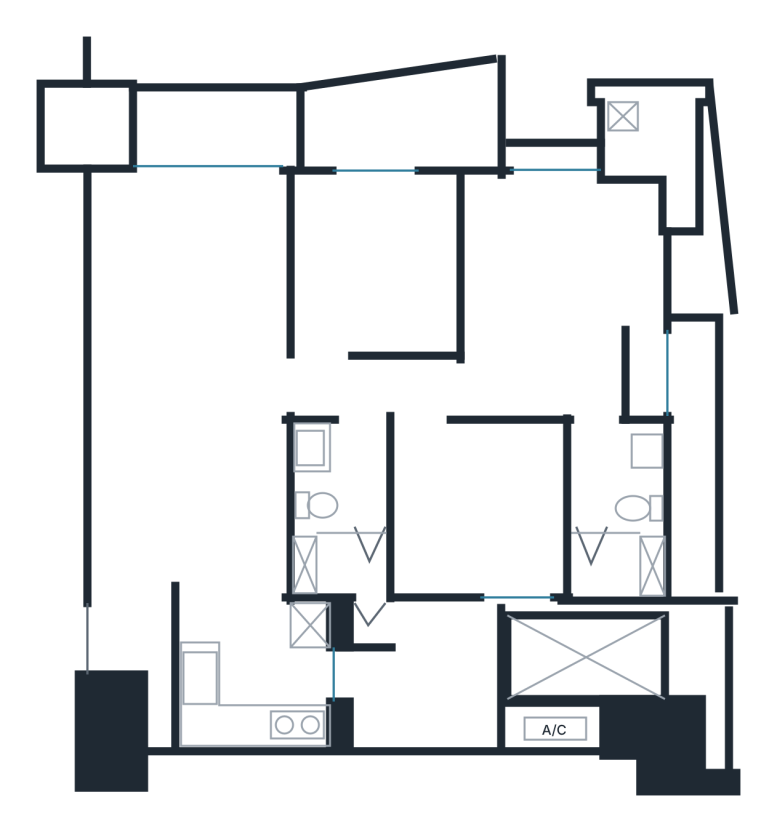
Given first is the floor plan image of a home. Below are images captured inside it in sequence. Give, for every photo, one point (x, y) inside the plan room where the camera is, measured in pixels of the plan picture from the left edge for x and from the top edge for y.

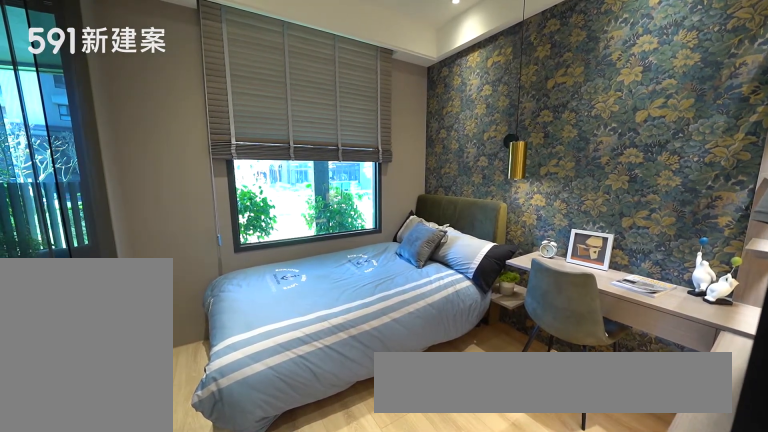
(377, 259)
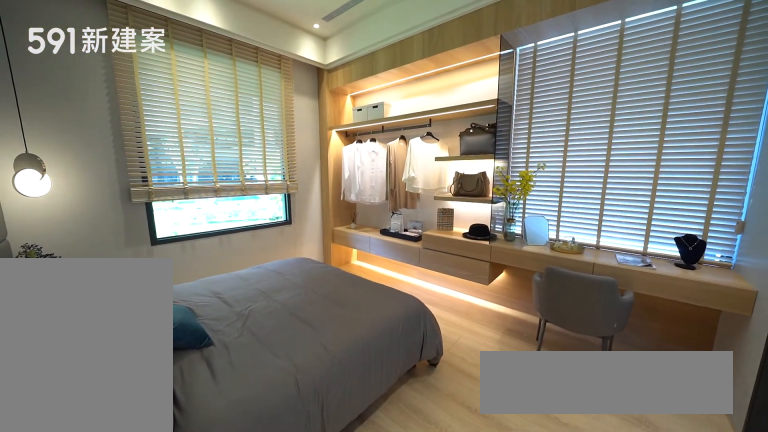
(569, 293)
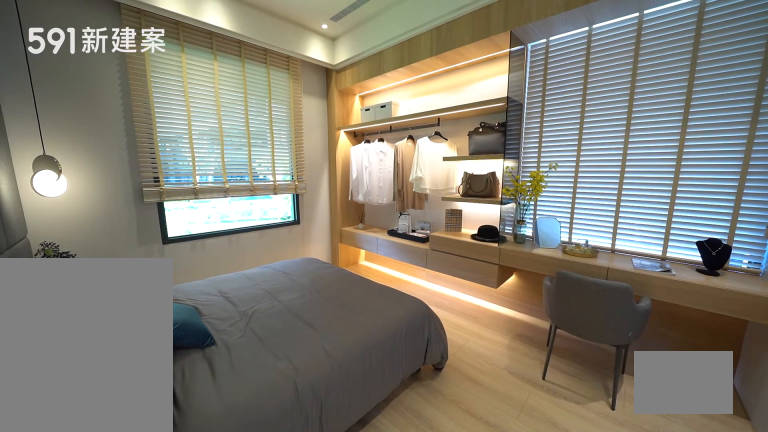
(569, 293)
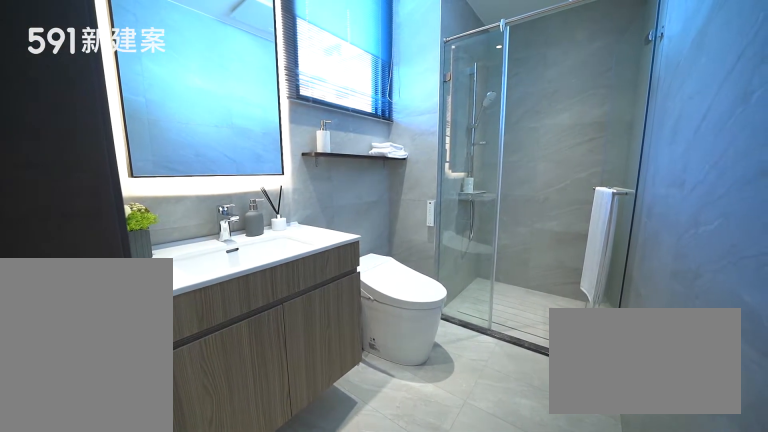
(618, 521)
